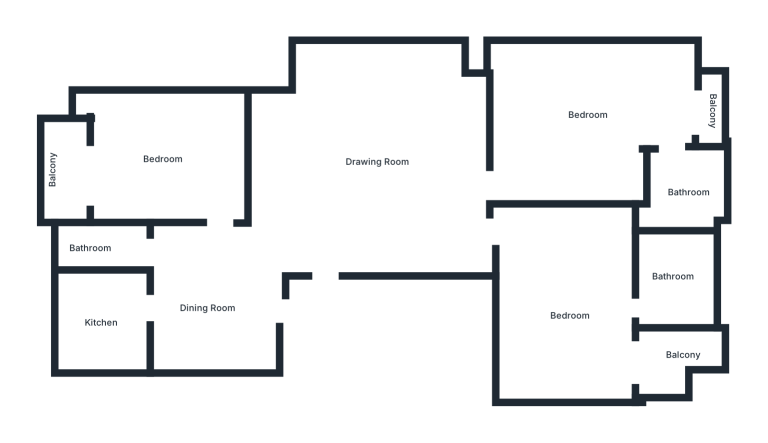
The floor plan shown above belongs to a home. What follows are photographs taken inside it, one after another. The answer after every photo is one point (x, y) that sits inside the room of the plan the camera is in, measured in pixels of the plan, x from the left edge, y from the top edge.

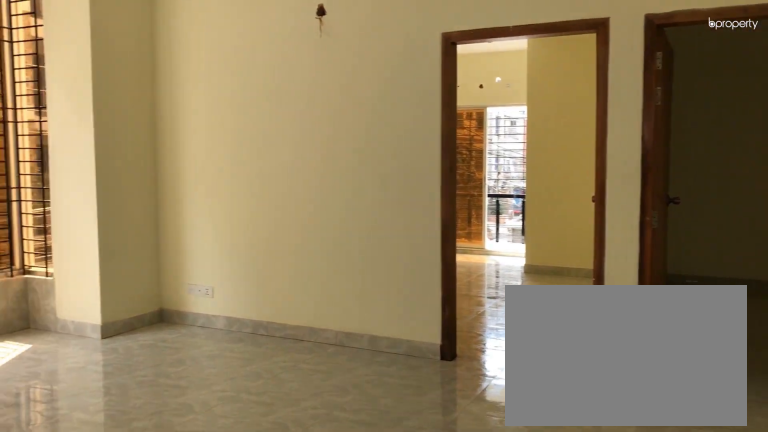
(382, 157)
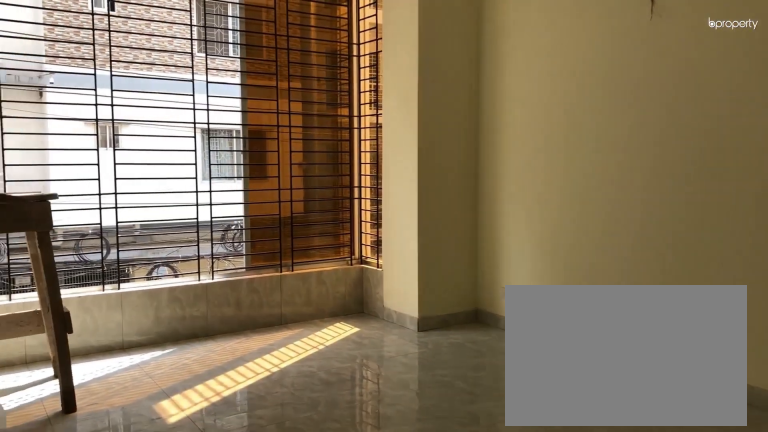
(382, 157)
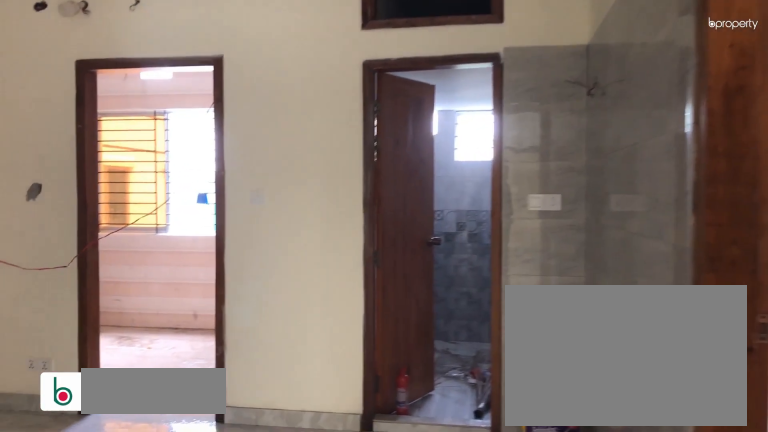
(212, 306)
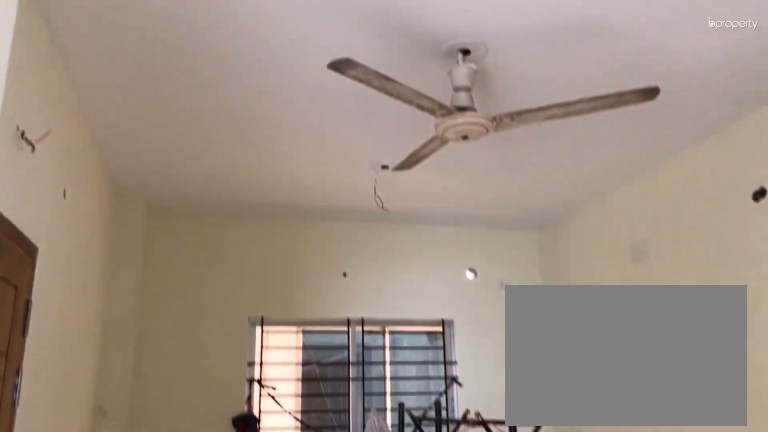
(212, 306)
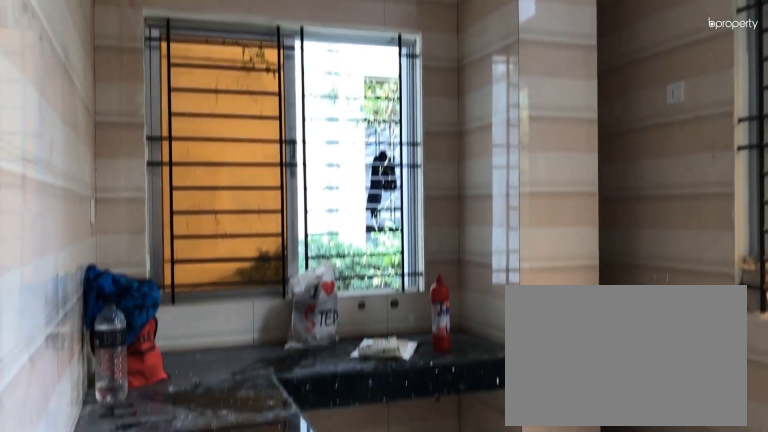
(104, 319)
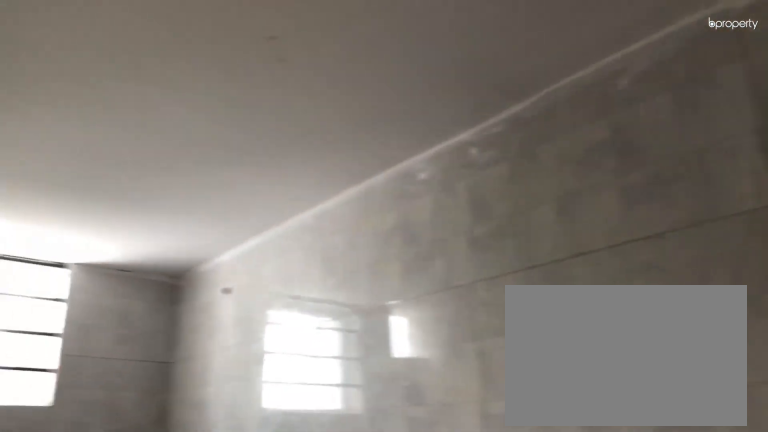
(99, 245)
